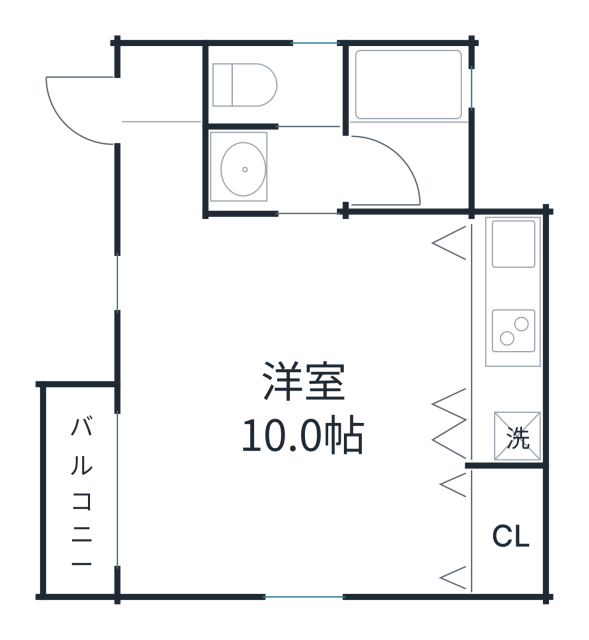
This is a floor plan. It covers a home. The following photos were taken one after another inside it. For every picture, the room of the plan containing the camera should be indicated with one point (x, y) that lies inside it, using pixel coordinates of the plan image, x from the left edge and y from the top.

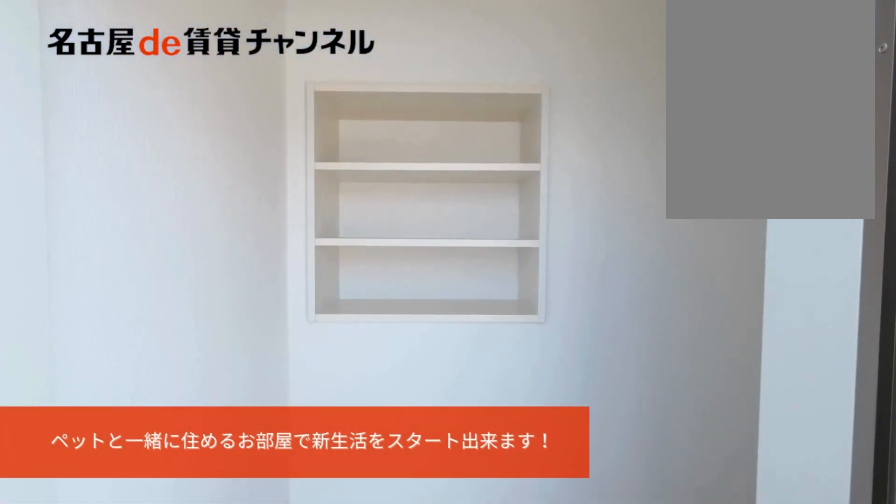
(160, 95)
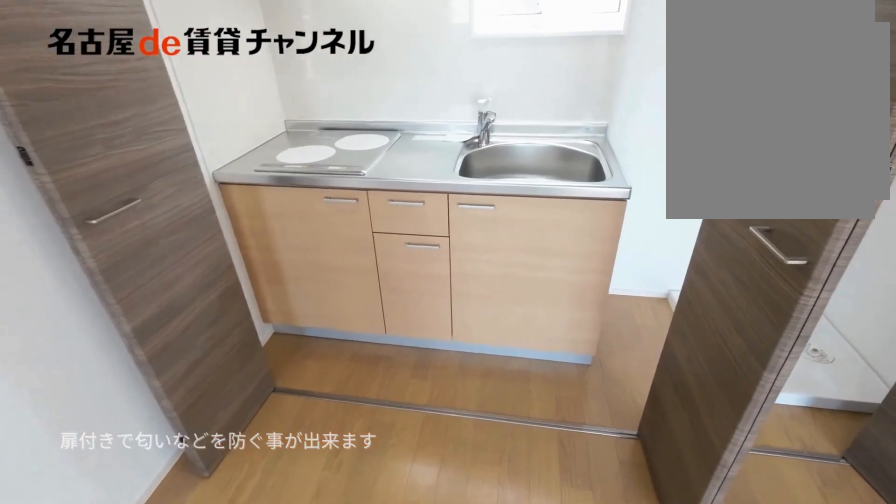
(505, 339)
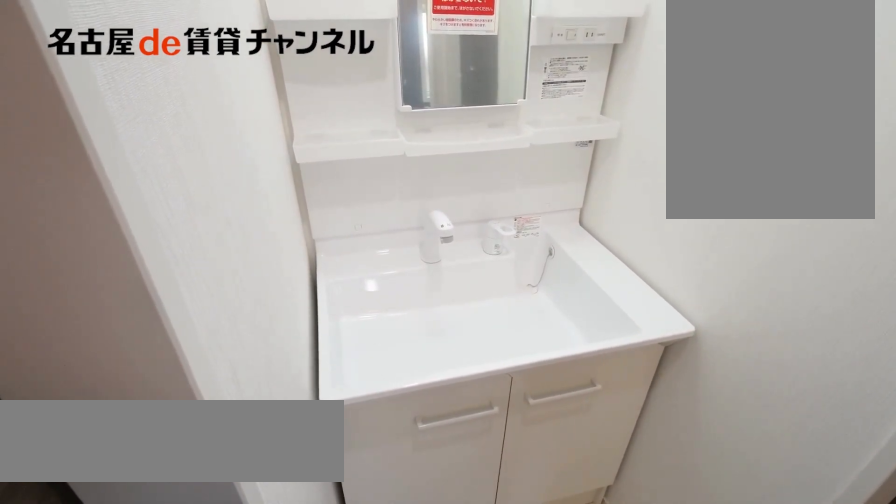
(274, 172)
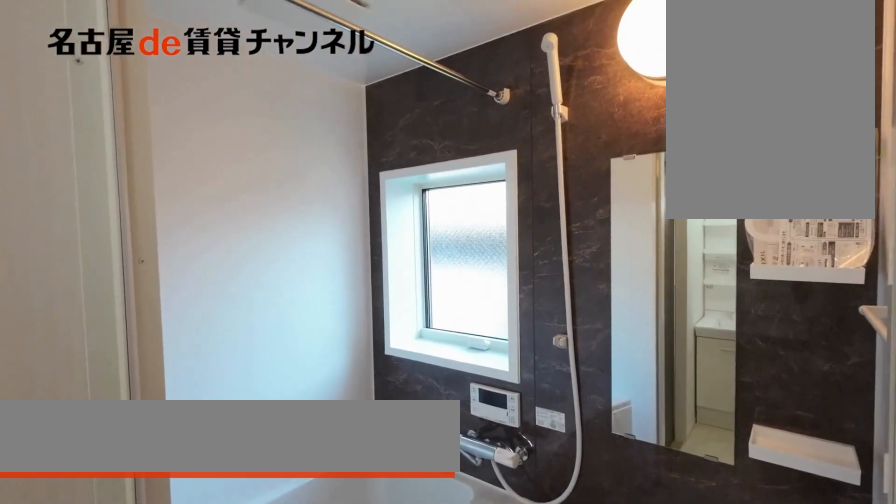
(408, 126)
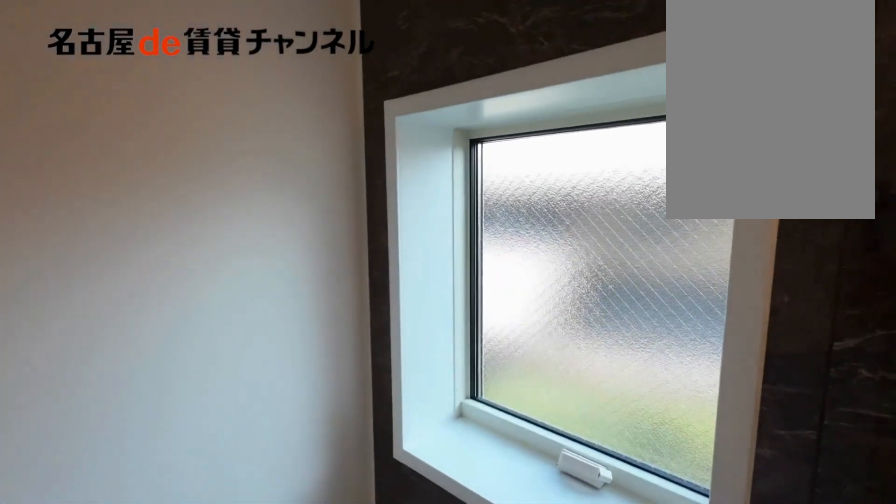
(408, 126)
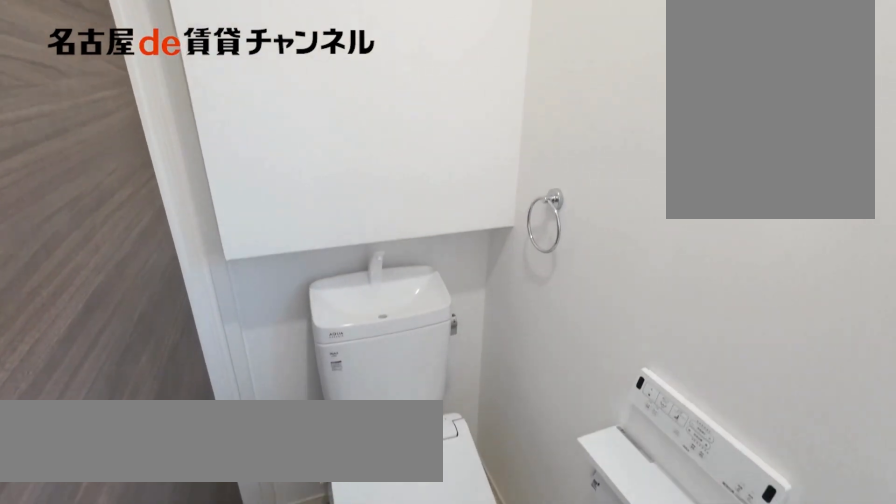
(274, 85)
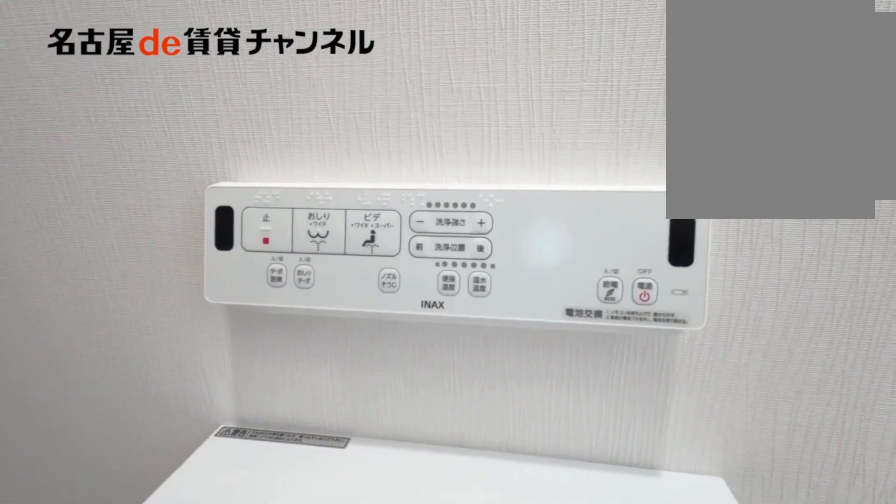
(274, 85)
